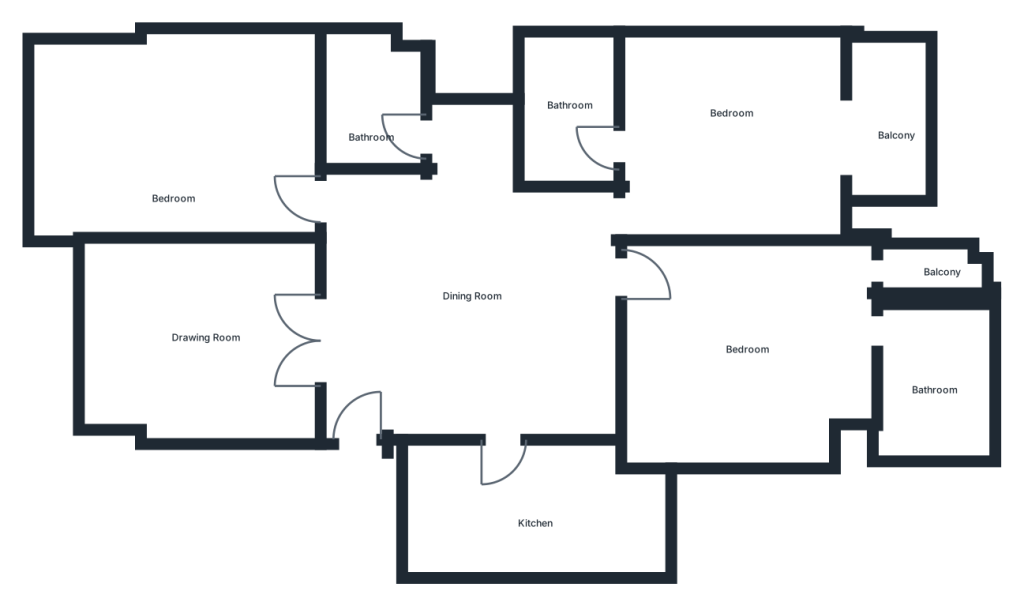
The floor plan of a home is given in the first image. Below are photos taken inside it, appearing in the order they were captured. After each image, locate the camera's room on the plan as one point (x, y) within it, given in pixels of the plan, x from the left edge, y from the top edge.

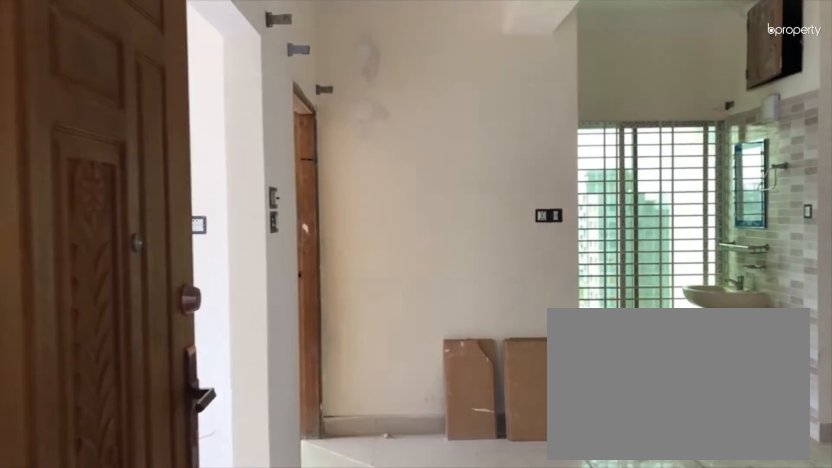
(353, 425)
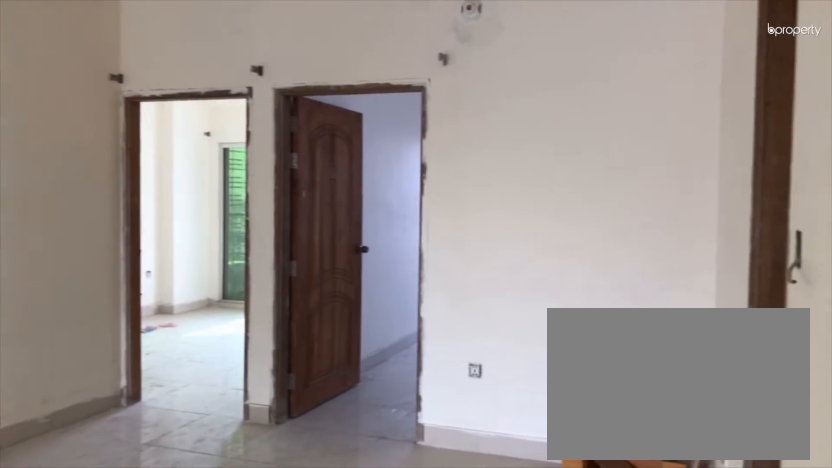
(452, 317)
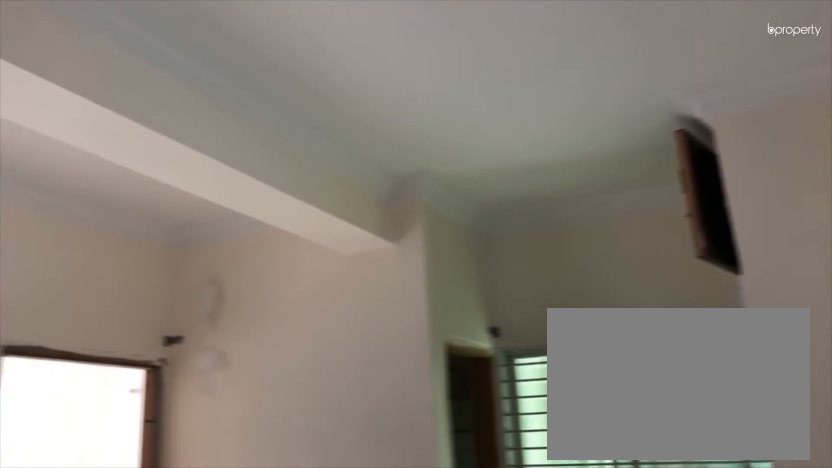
(452, 317)
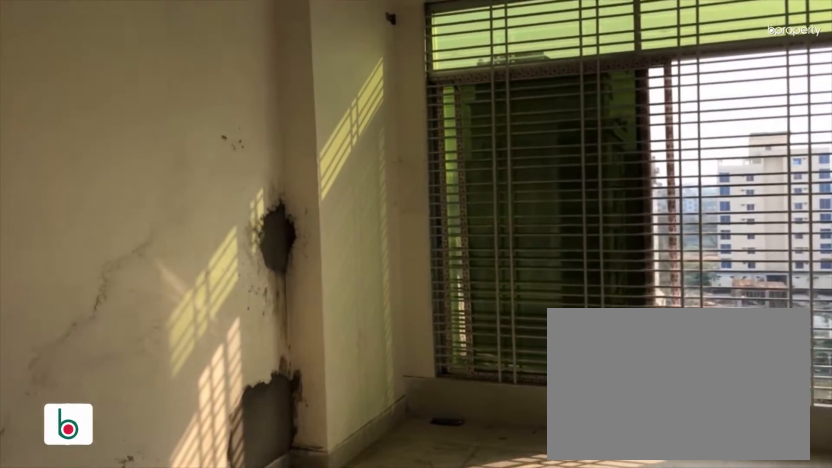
(192, 354)
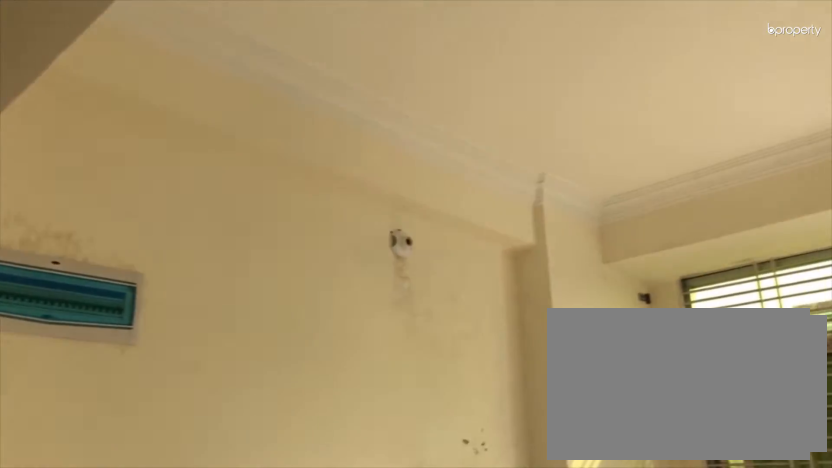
(192, 354)
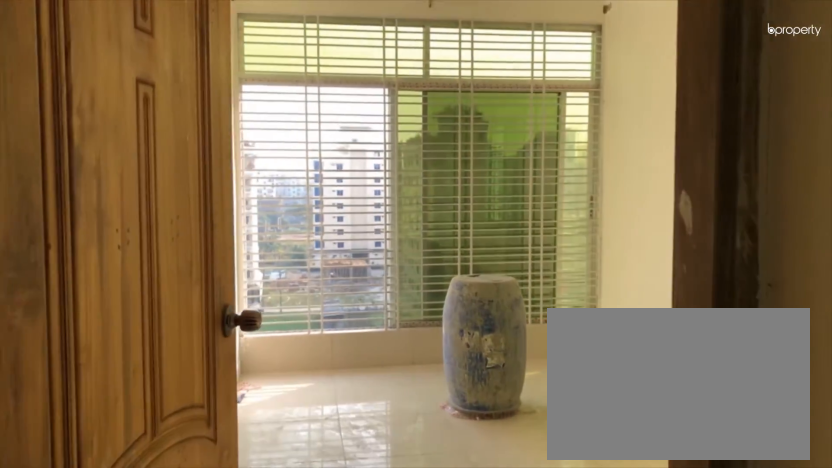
(331, 204)
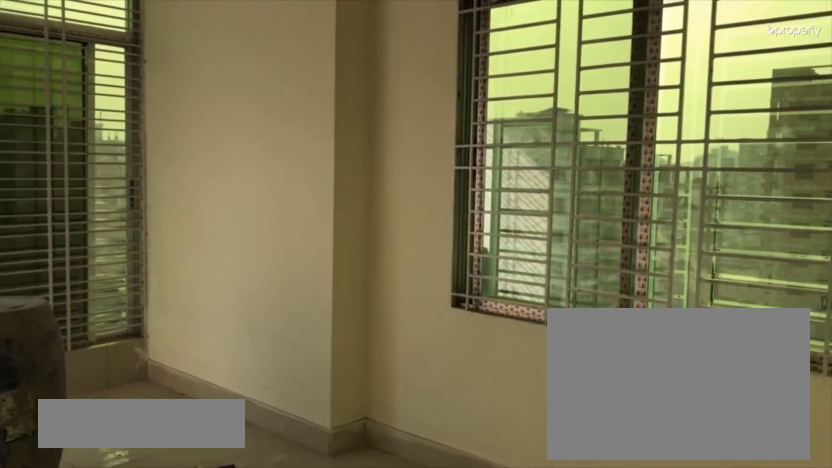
(172, 150)
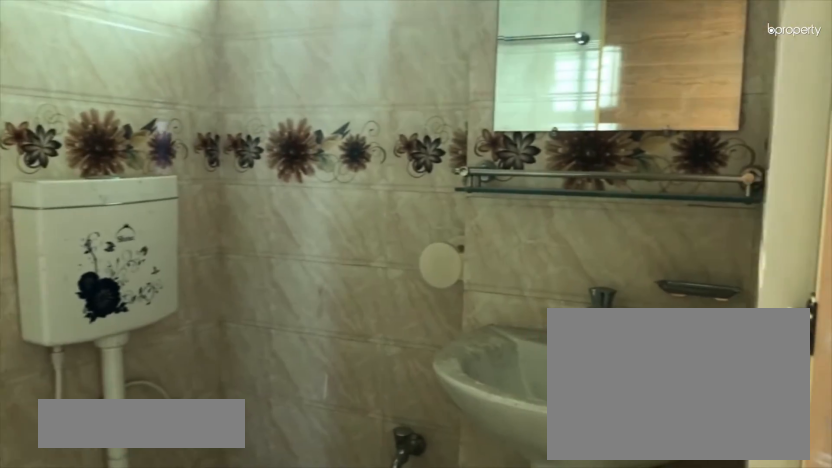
(371, 100)
